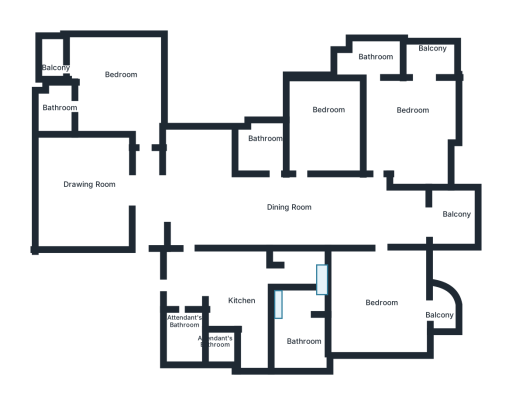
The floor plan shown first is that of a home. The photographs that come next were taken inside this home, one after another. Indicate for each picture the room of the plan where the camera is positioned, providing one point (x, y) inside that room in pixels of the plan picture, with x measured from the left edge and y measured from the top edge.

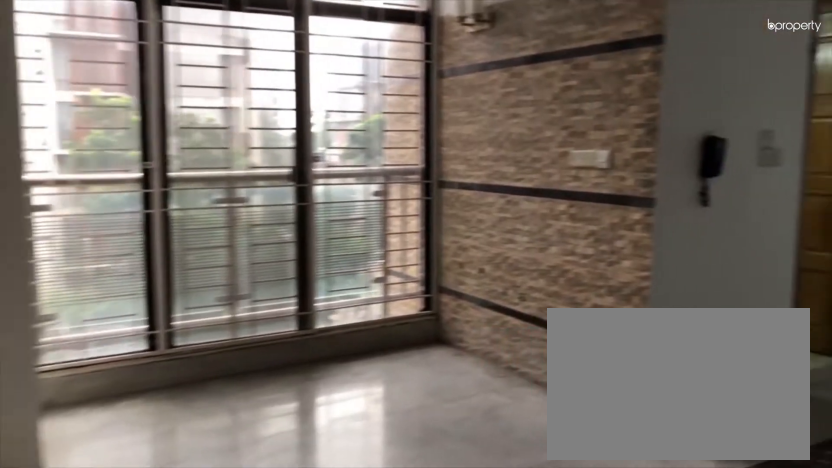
(229, 204)
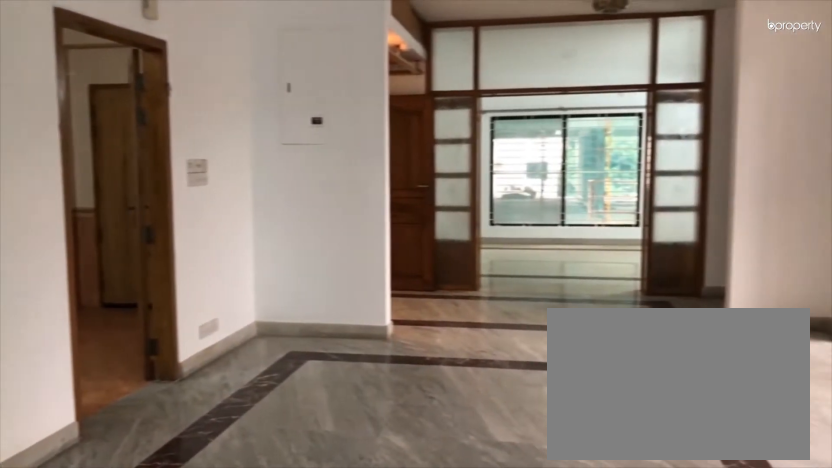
(229, 204)
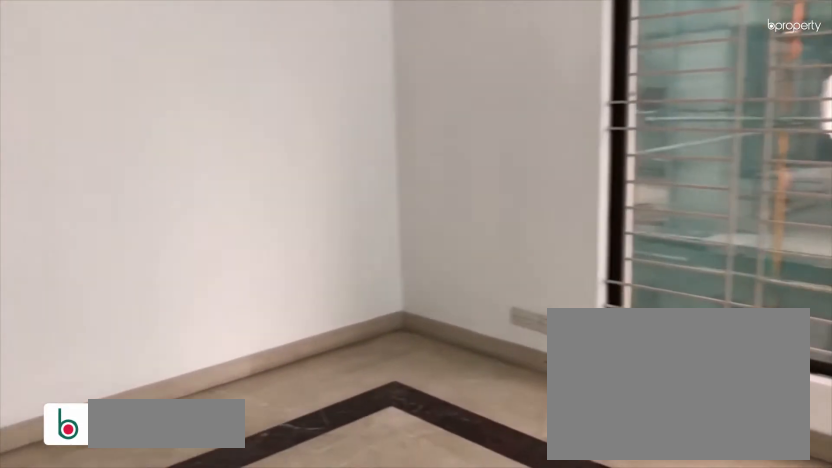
(79, 190)
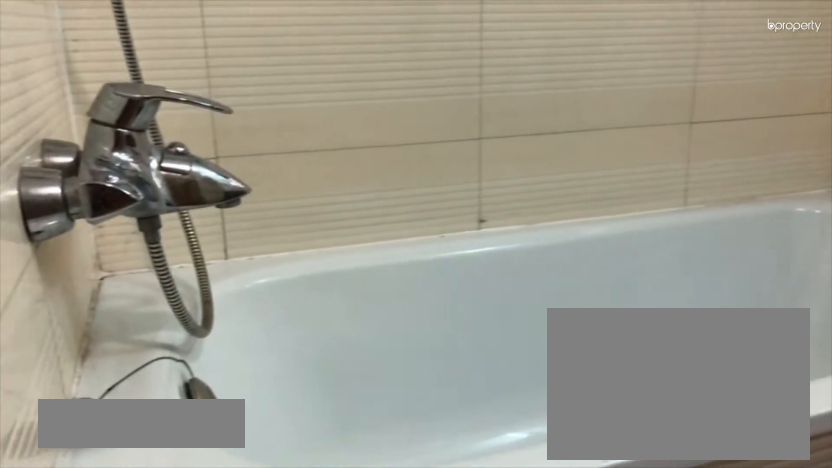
(62, 108)
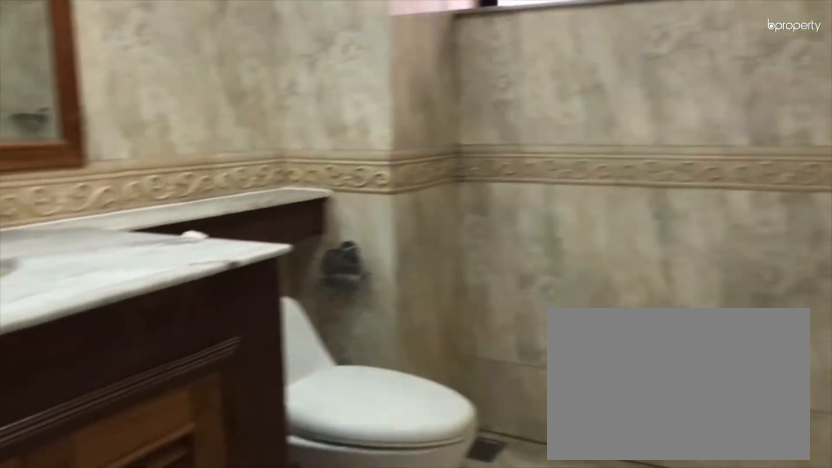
(263, 145)
